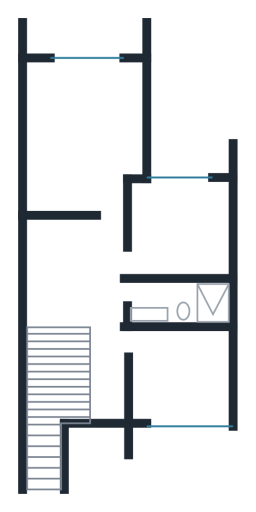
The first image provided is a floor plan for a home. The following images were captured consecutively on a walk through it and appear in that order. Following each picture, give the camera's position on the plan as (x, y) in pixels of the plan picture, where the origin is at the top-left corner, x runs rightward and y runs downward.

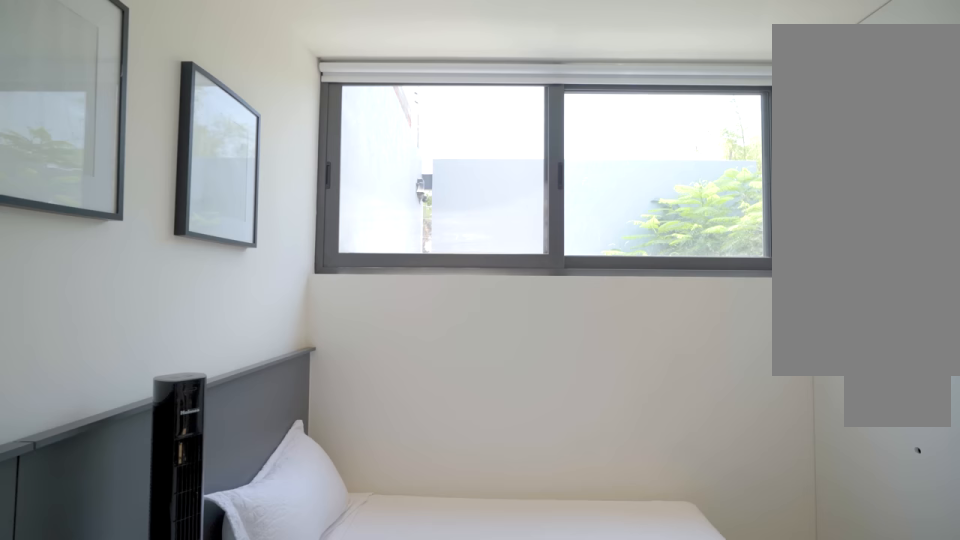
(153, 387)
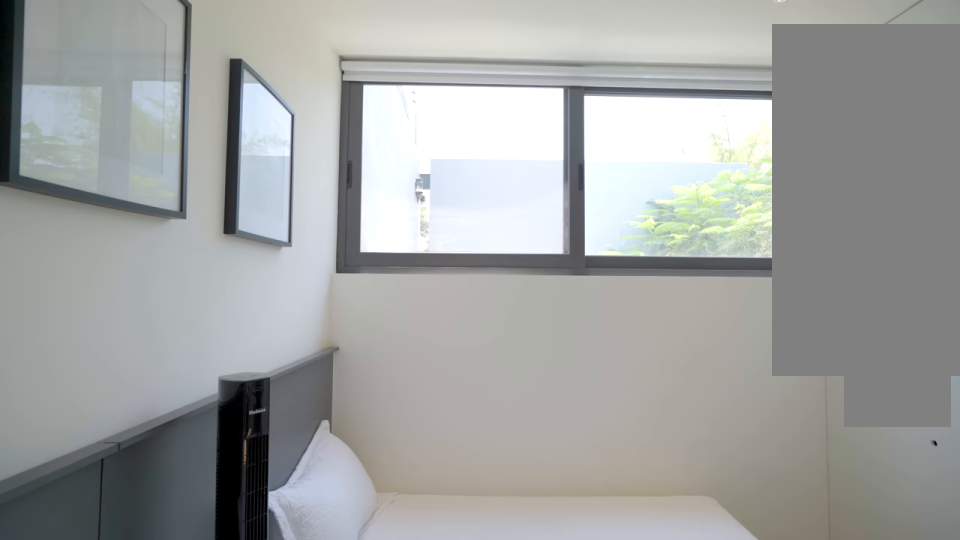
(154, 387)
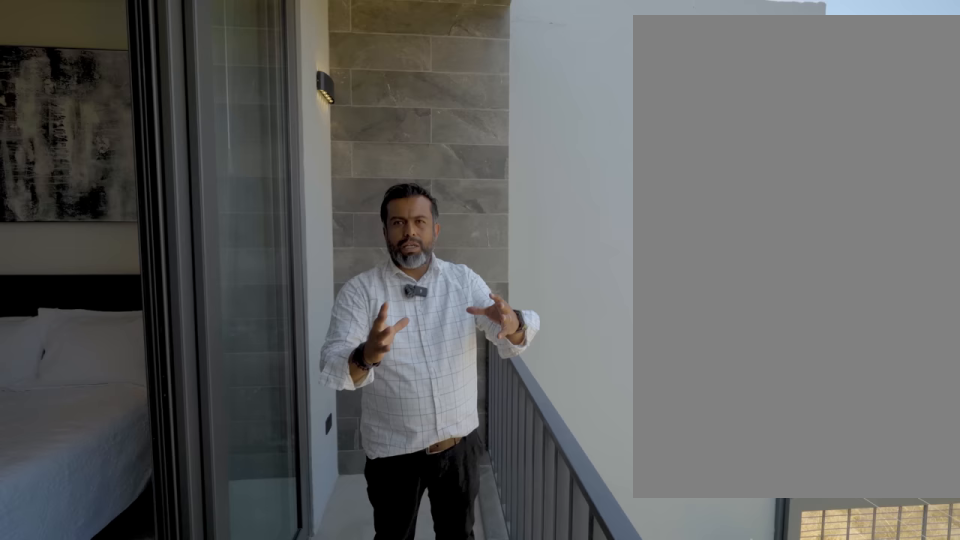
(96, 43)
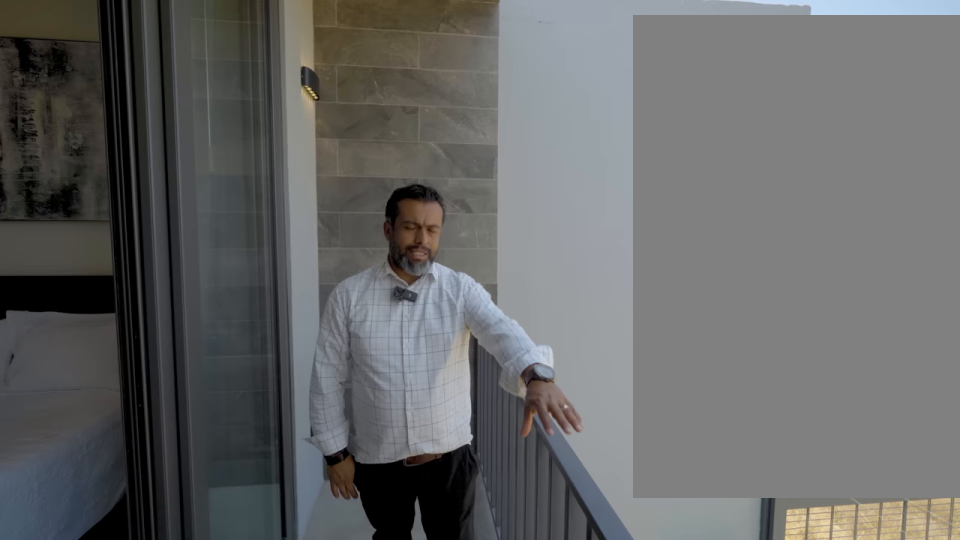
(96, 43)
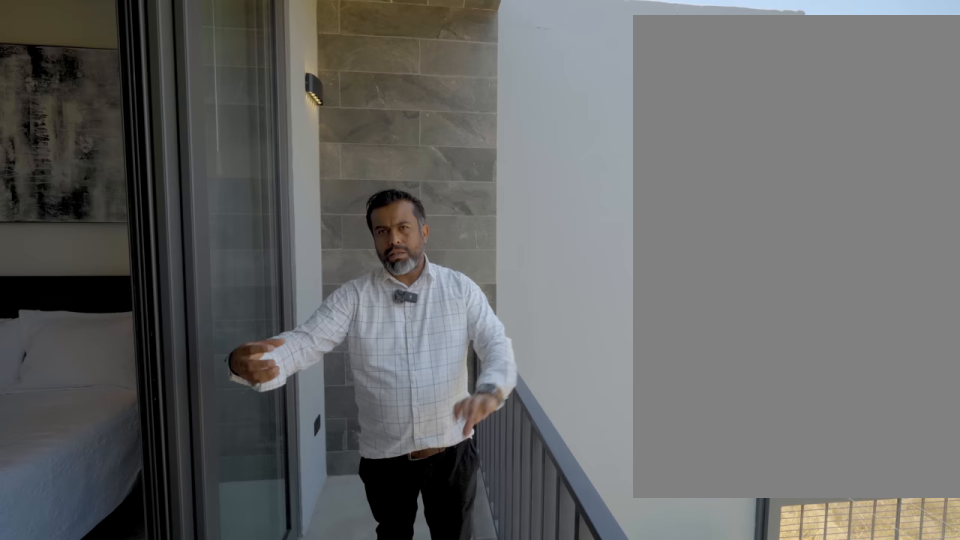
(96, 43)
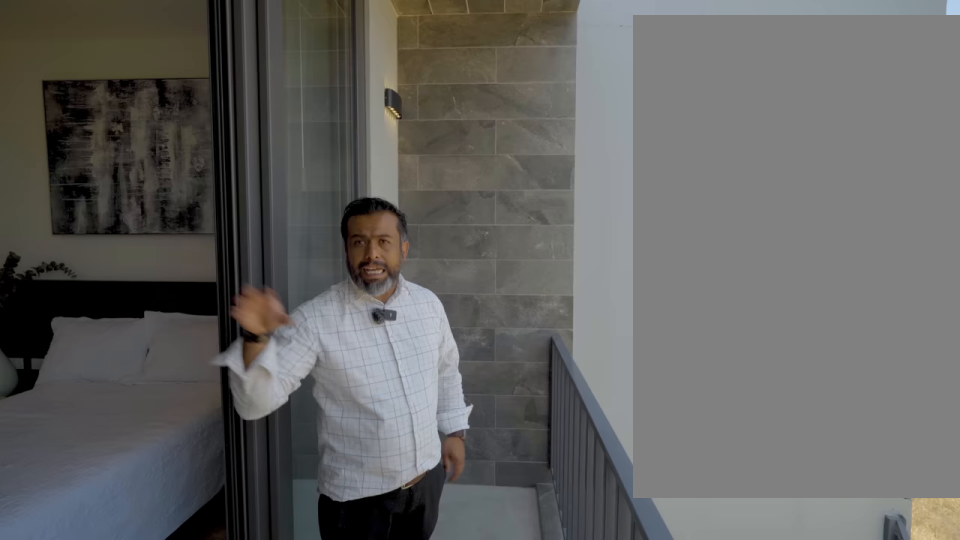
(97, 43)
